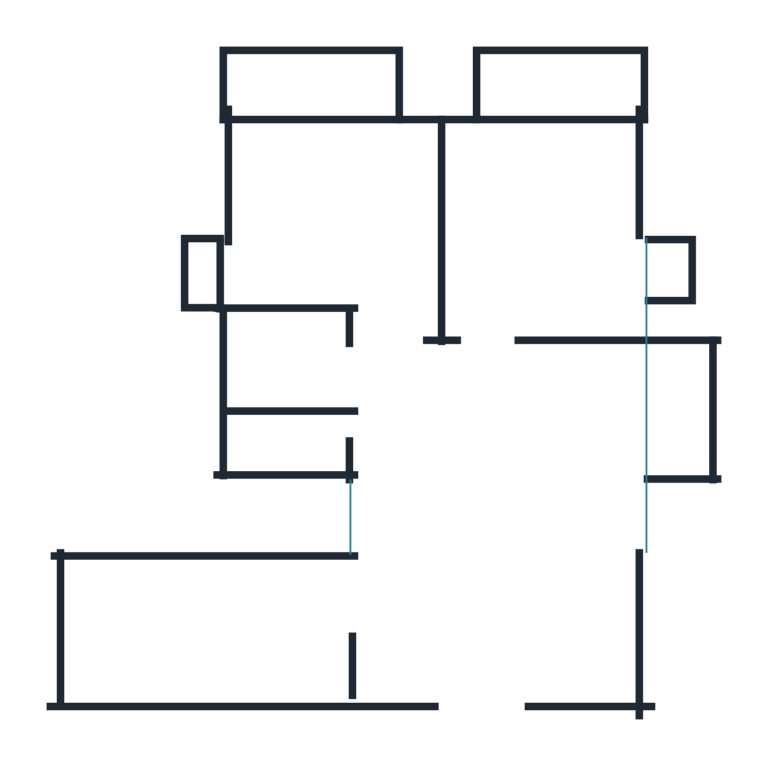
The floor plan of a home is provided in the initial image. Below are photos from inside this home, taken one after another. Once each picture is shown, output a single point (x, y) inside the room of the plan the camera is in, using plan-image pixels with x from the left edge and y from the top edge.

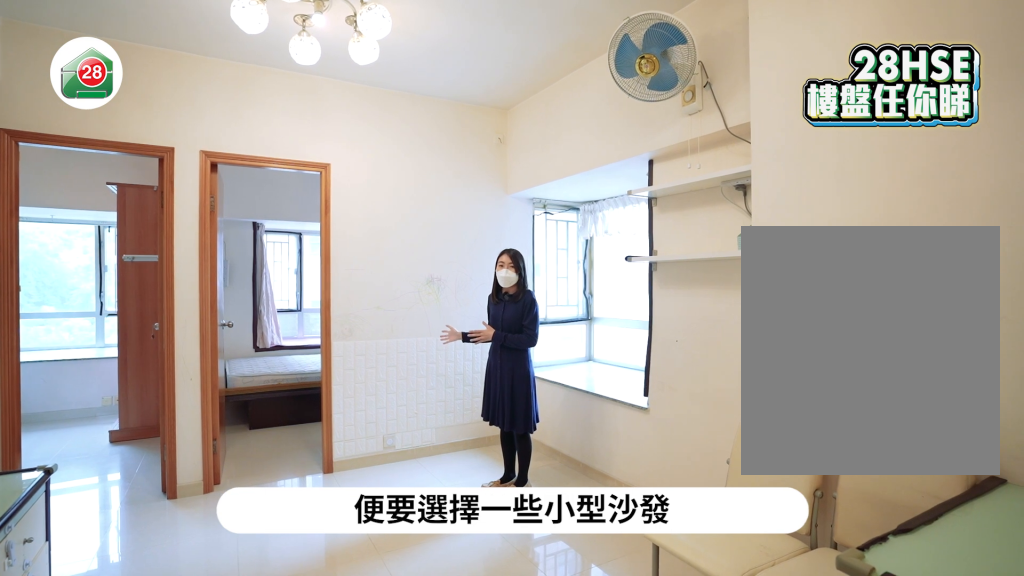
(501, 523)
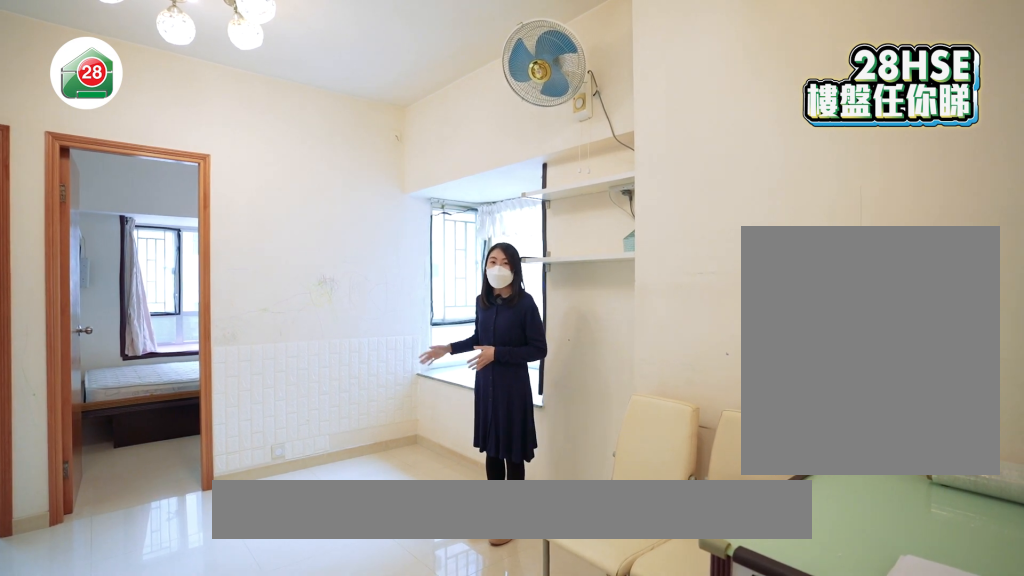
(501, 523)
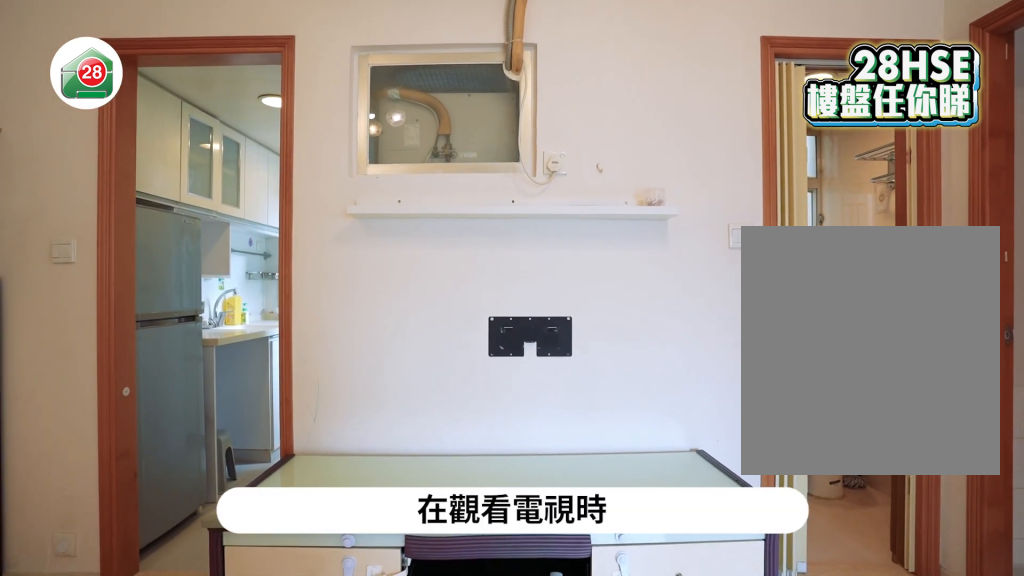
(499, 539)
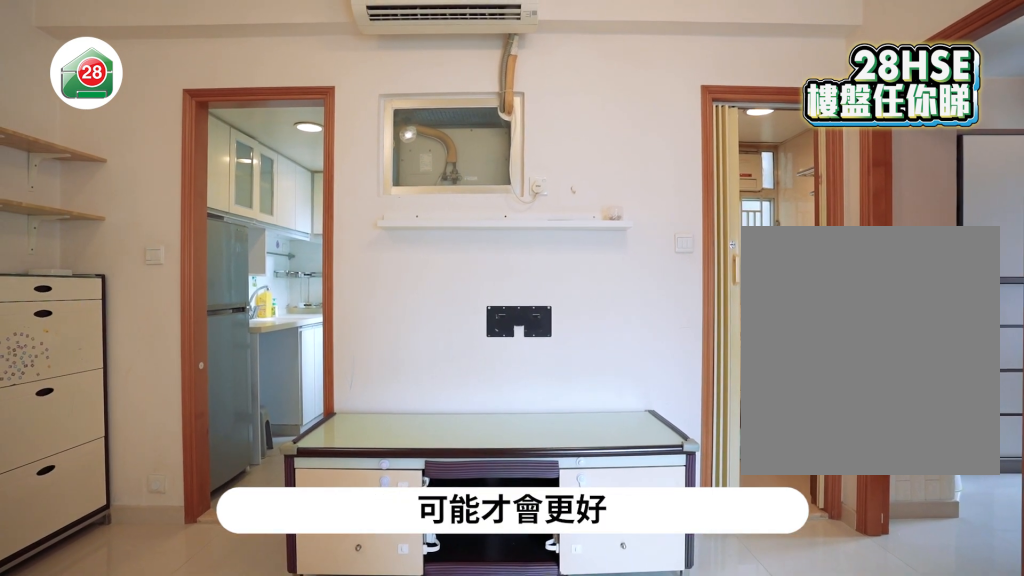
(500, 539)
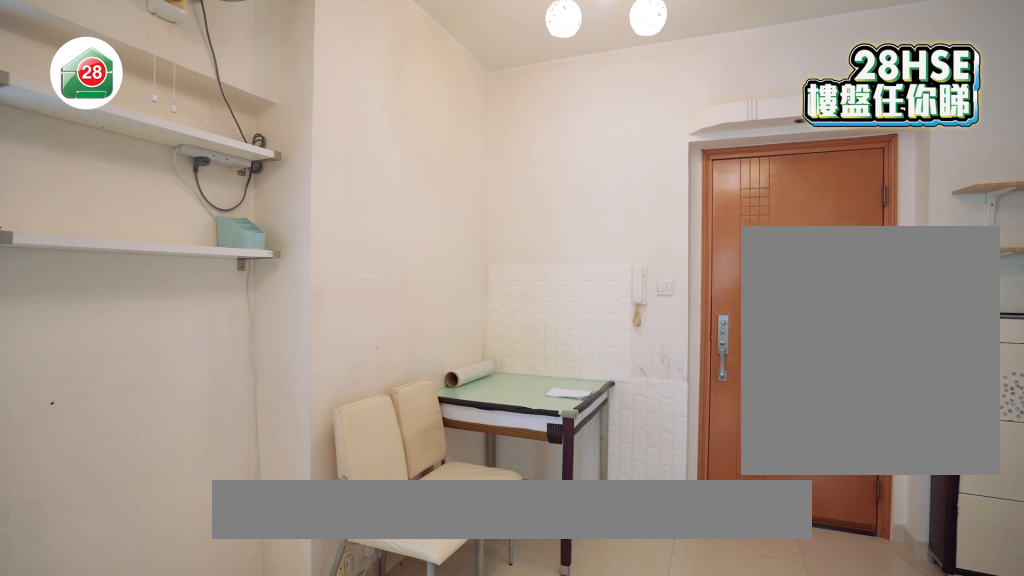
(500, 569)
